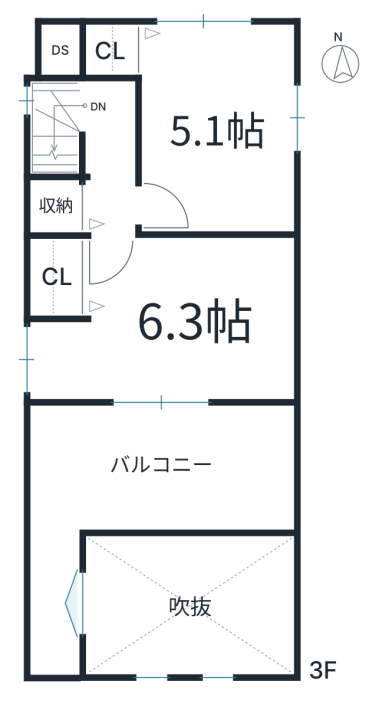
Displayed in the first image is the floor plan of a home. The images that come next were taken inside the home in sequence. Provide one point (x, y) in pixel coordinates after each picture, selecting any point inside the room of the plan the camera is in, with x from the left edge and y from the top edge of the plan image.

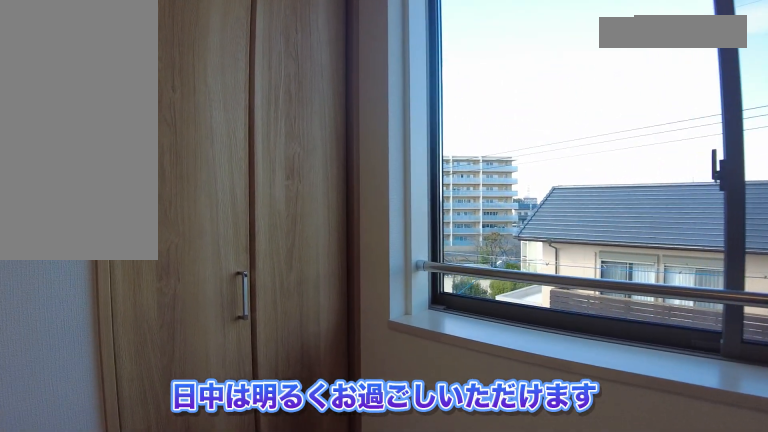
(227, 127)
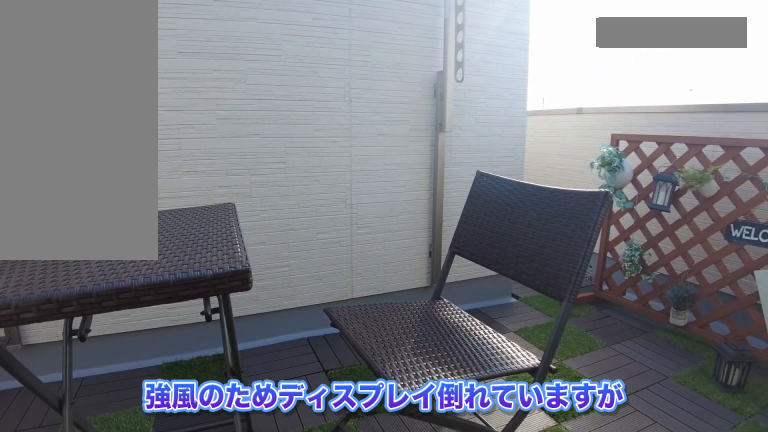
(166, 468)
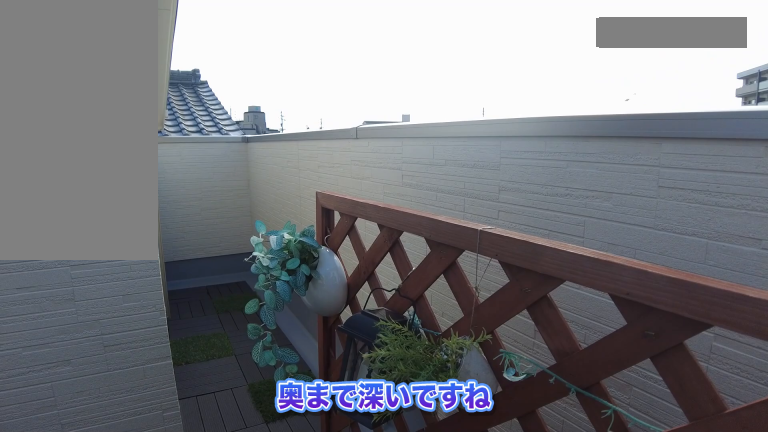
(165, 463)
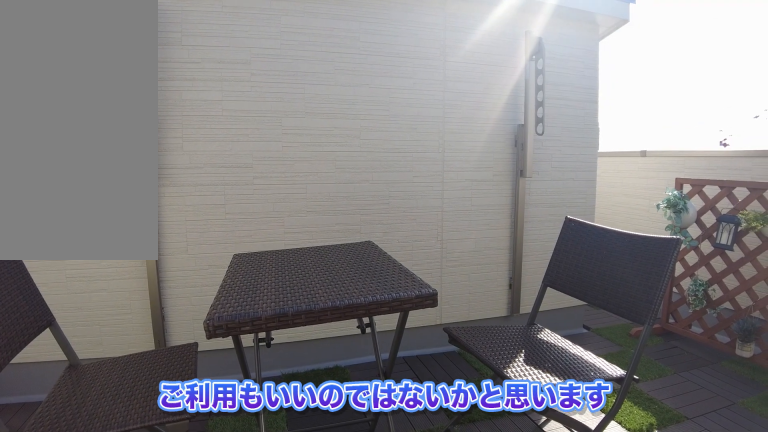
(166, 469)
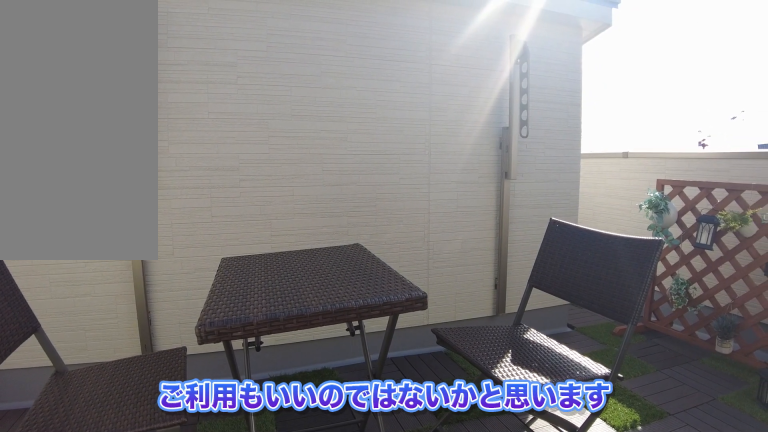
(166, 467)
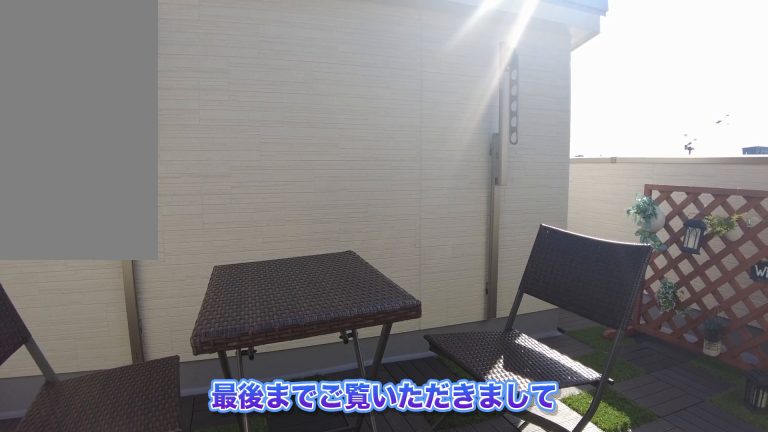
(166, 467)
